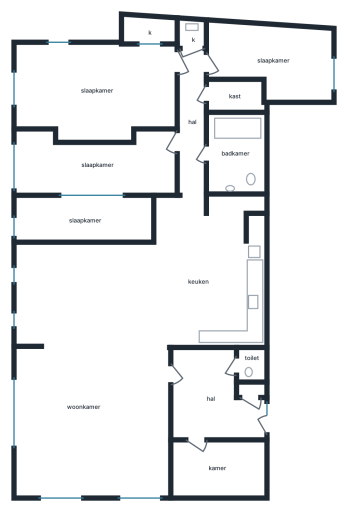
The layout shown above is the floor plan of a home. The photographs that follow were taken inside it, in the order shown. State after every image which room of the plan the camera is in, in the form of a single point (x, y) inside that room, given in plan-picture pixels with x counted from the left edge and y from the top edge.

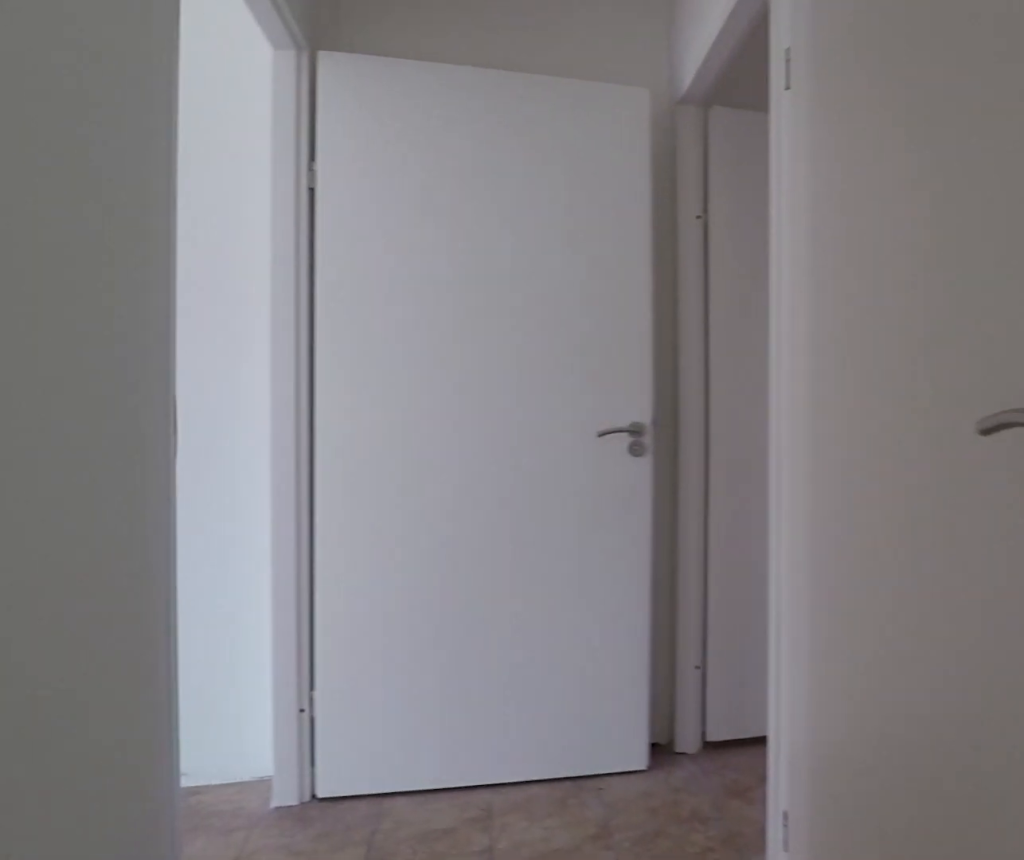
(192, 120)
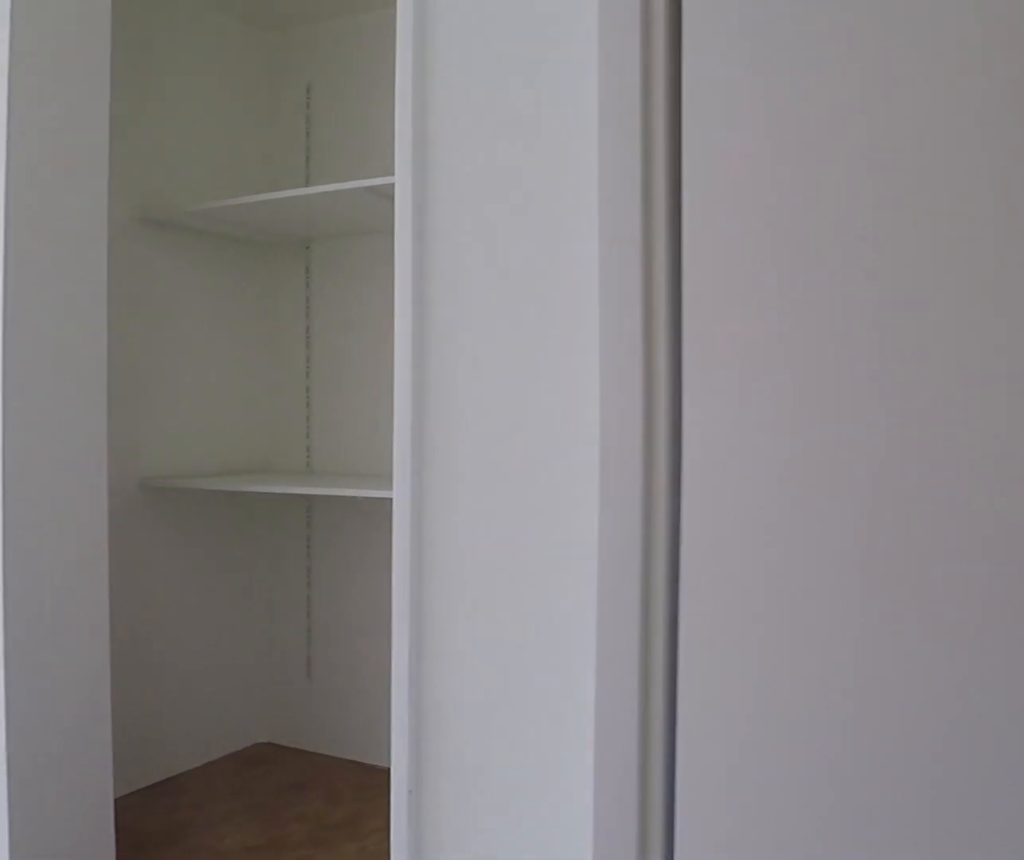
(192, 120)
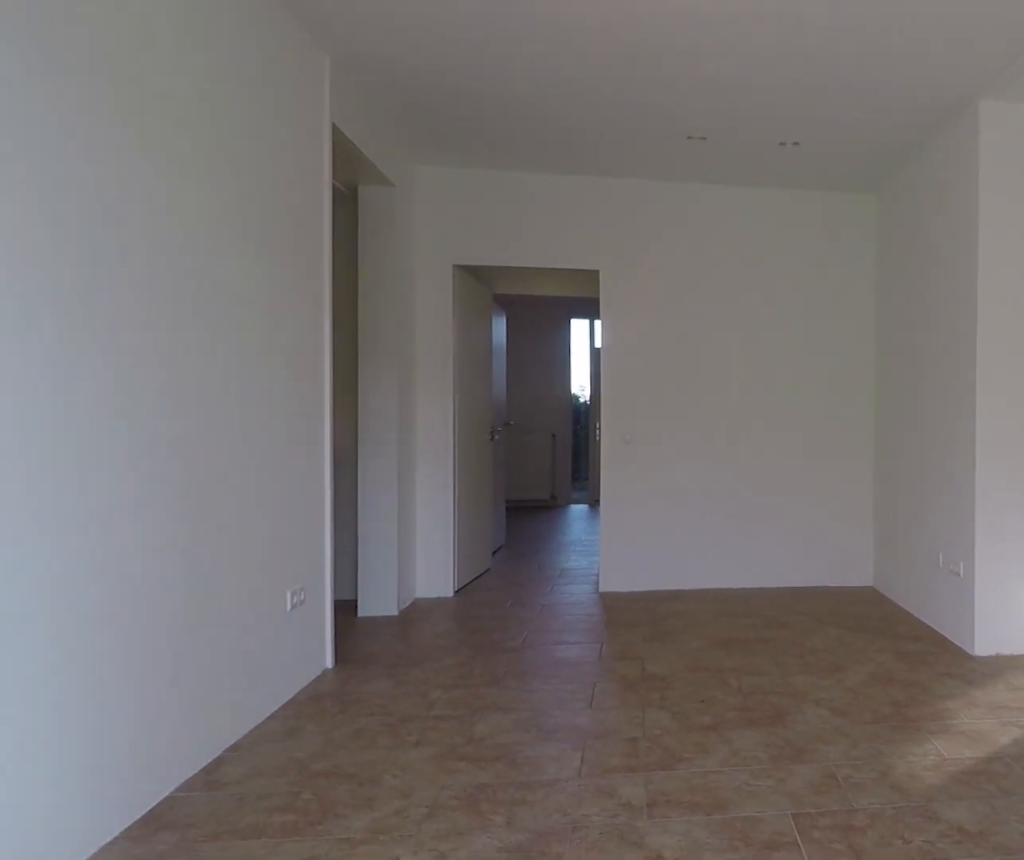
(97, 90)
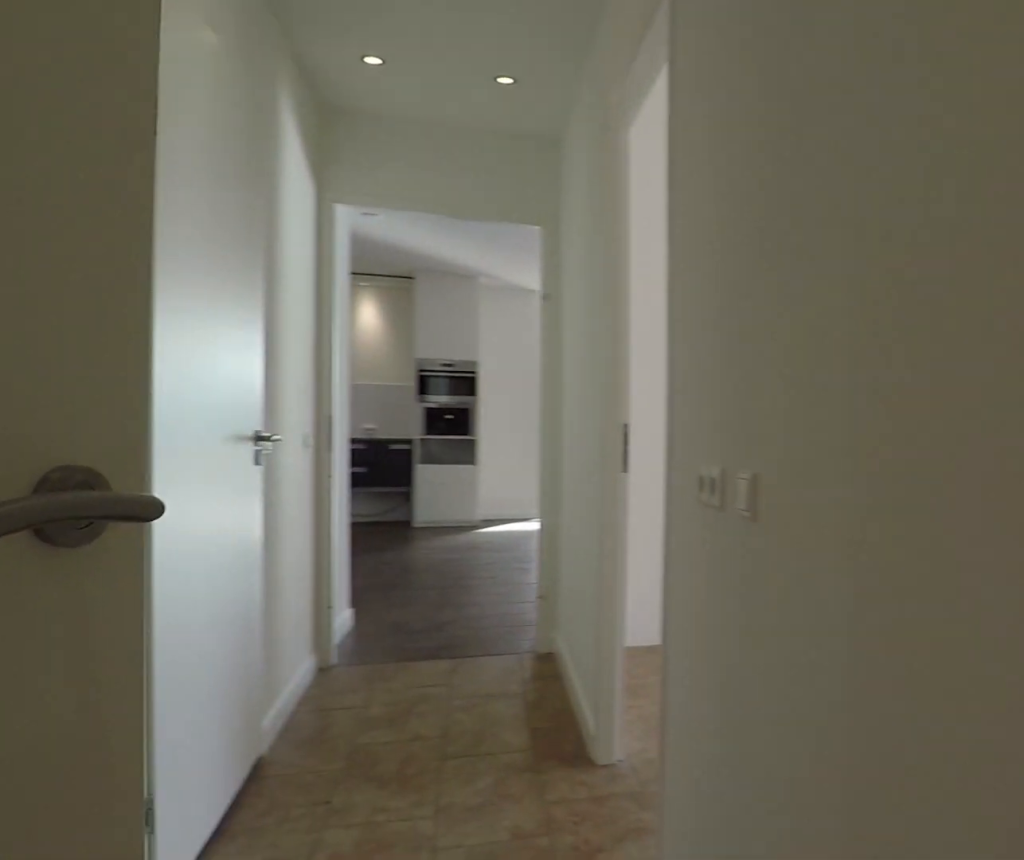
(192, 120)
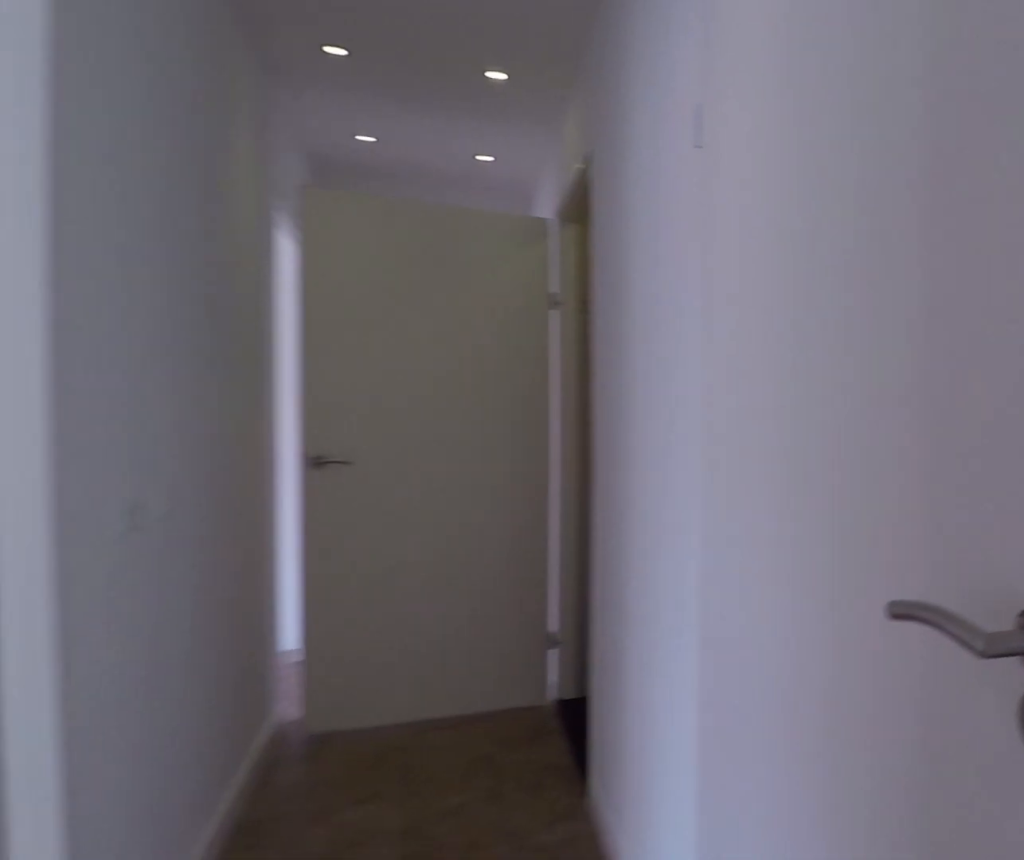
(192, 120)
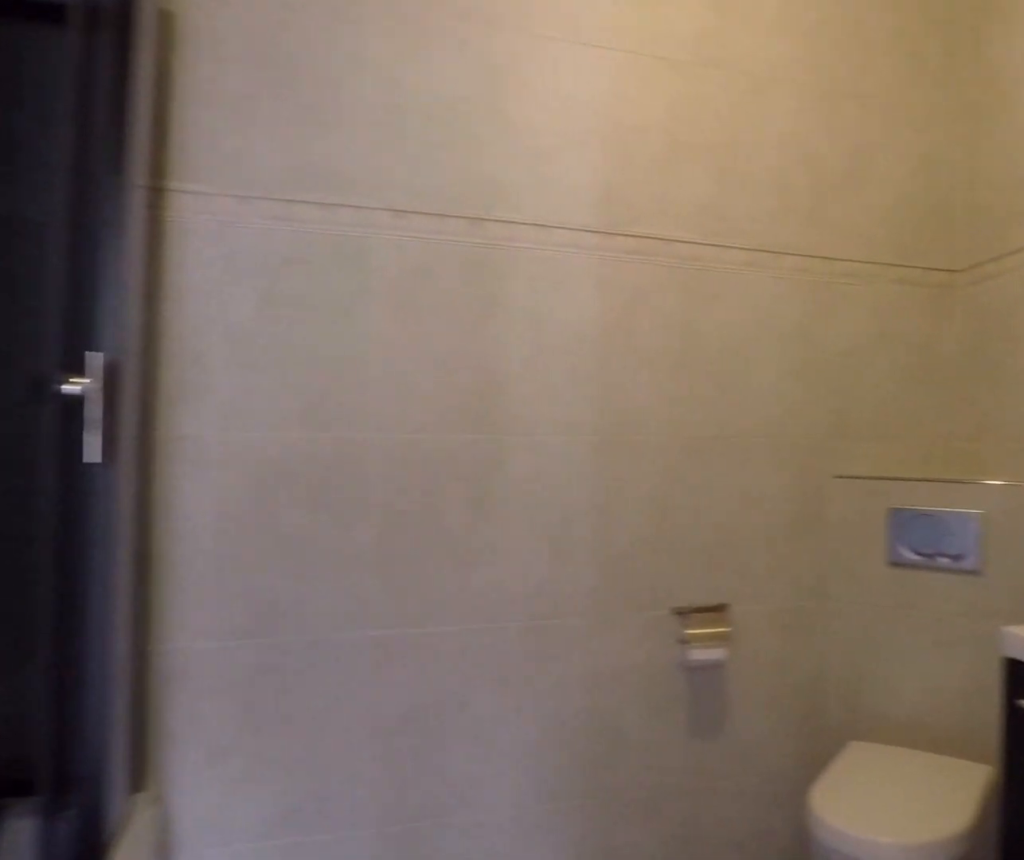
(235, 154)
